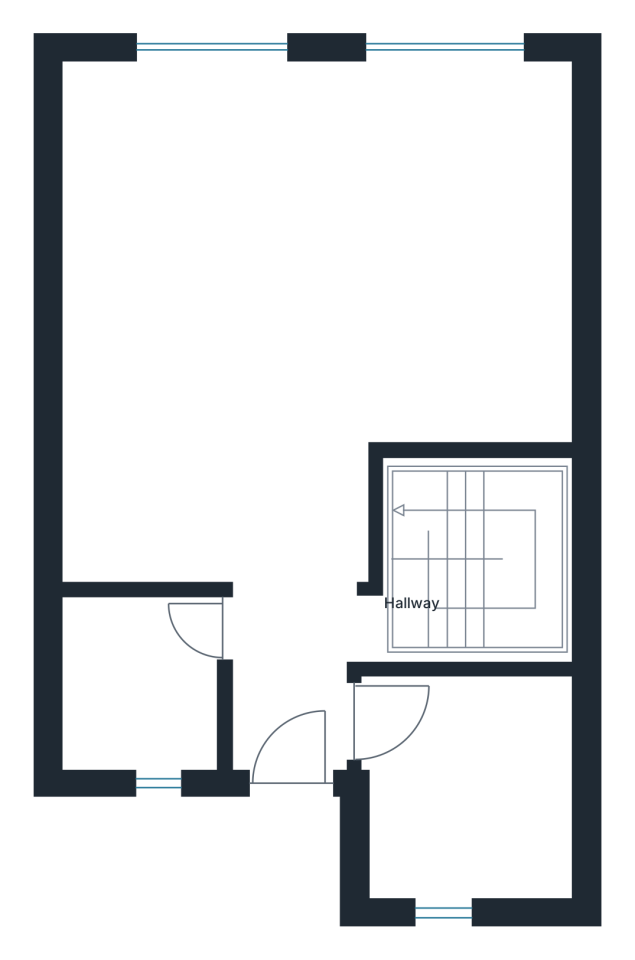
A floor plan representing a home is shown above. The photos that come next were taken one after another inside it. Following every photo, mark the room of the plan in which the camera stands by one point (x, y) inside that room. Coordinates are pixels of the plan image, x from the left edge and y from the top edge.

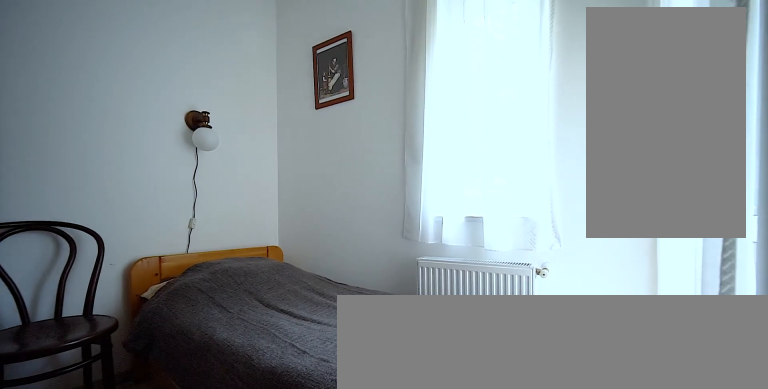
(473, 805)
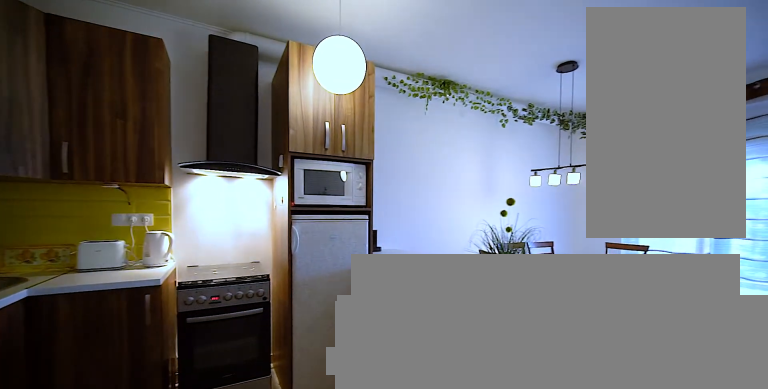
(320, 279)
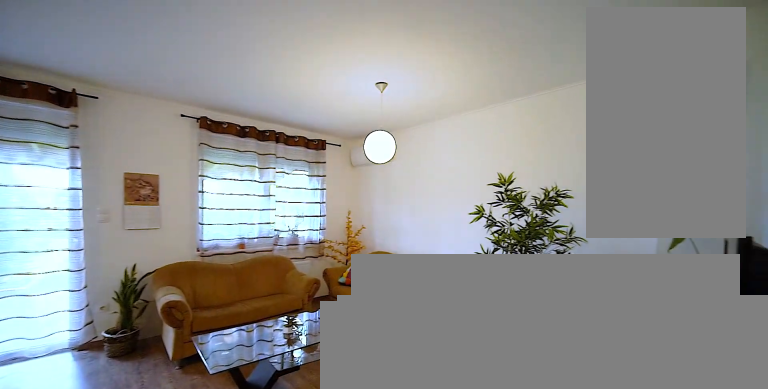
(321, 279)
